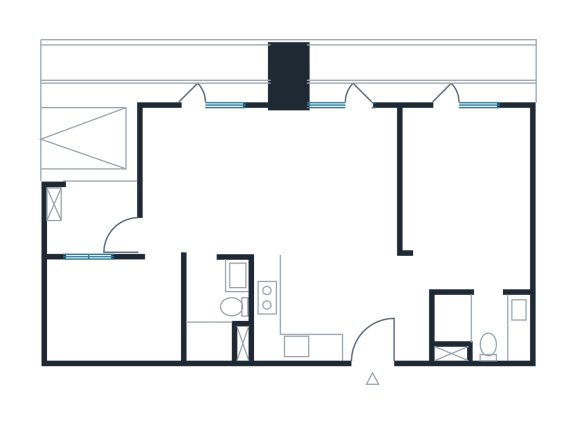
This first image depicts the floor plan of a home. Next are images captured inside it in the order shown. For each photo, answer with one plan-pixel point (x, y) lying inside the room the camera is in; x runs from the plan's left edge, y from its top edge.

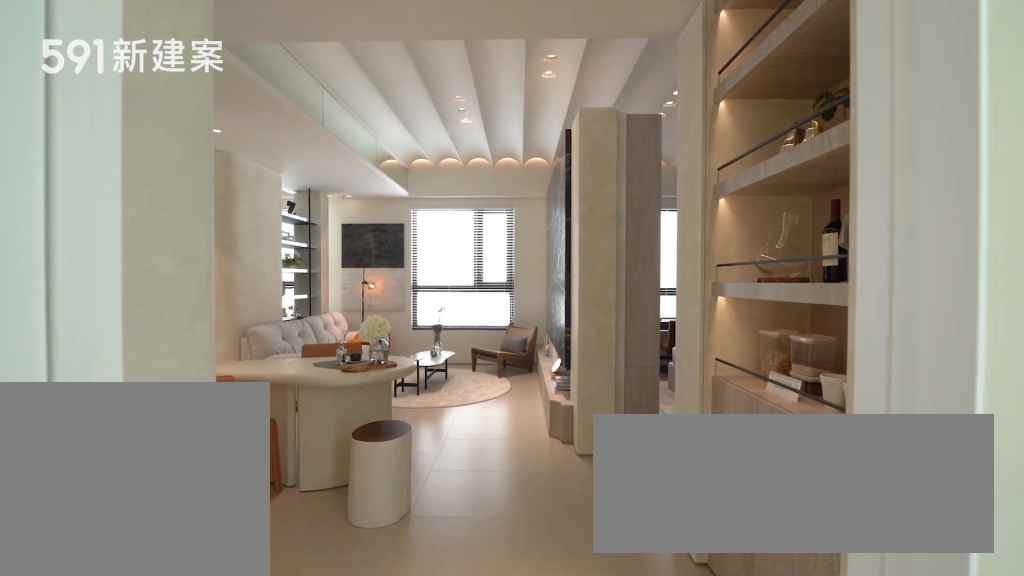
(370, 329)
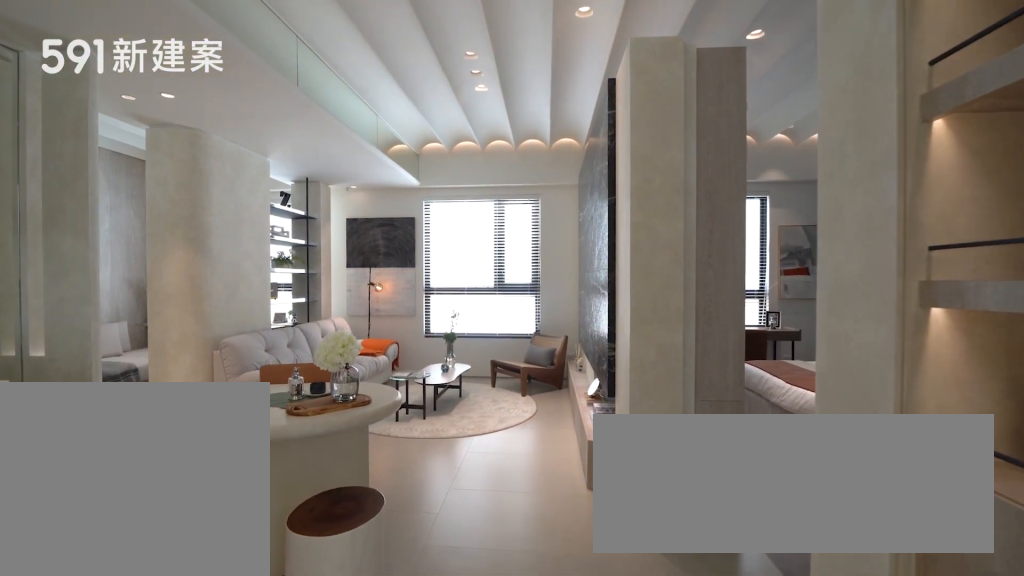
(370, 329)
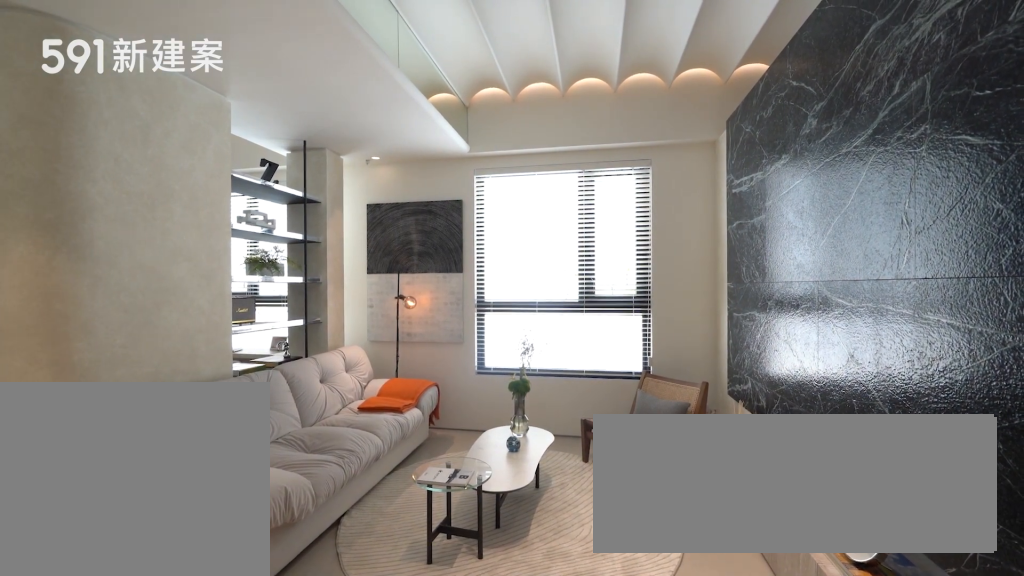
(327, 175)
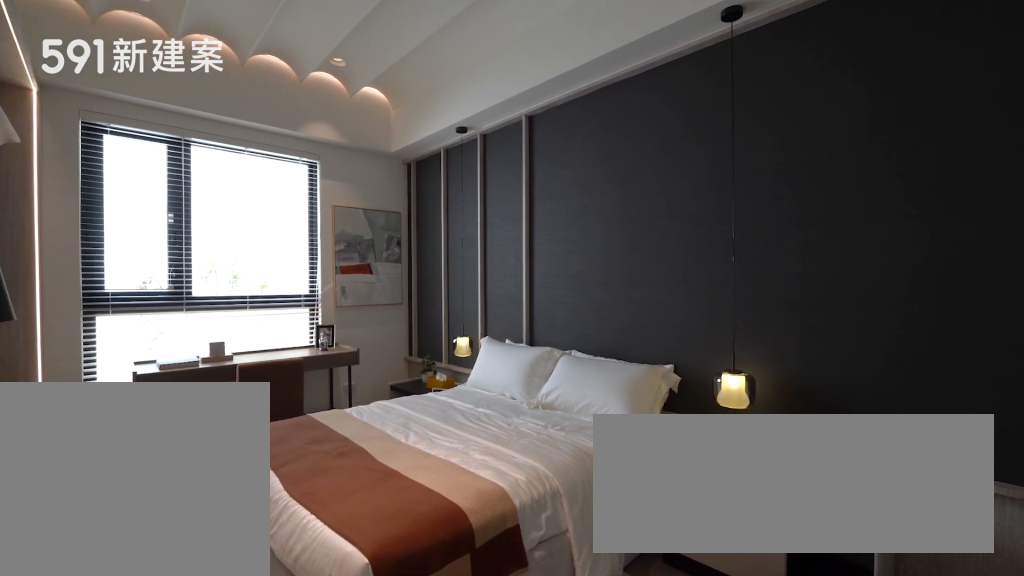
(468, 196)
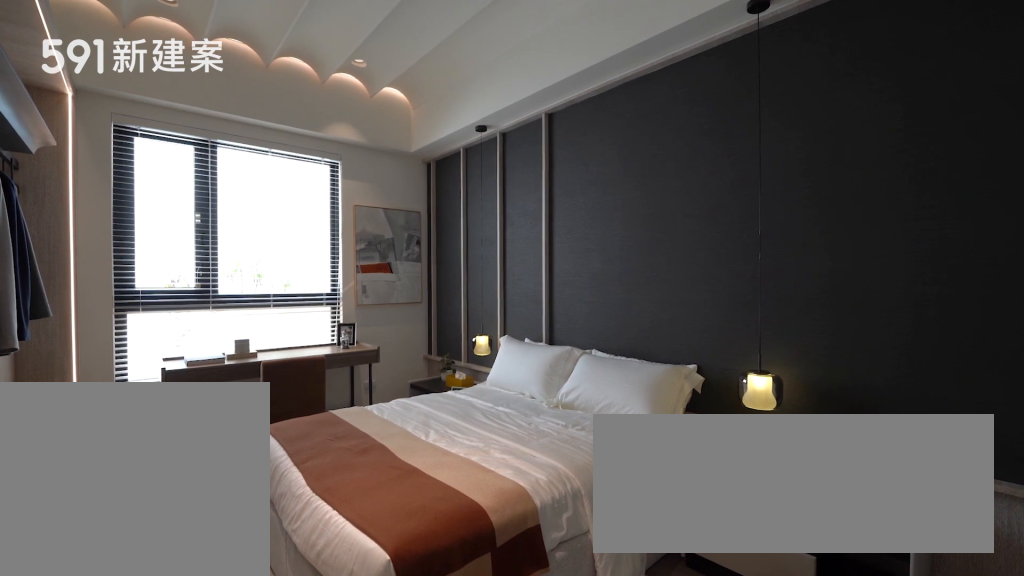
(468, 196)
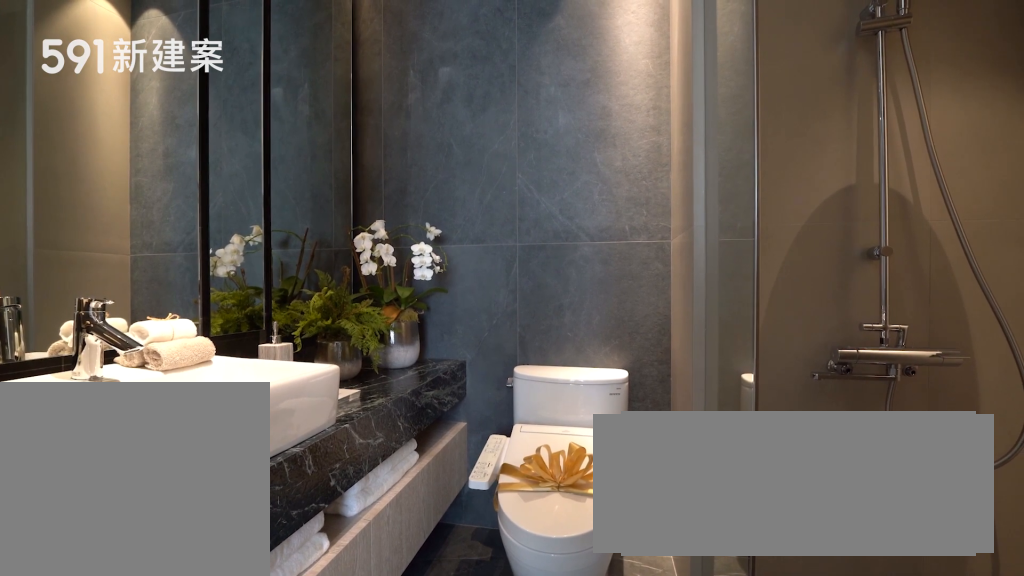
(484, 324)
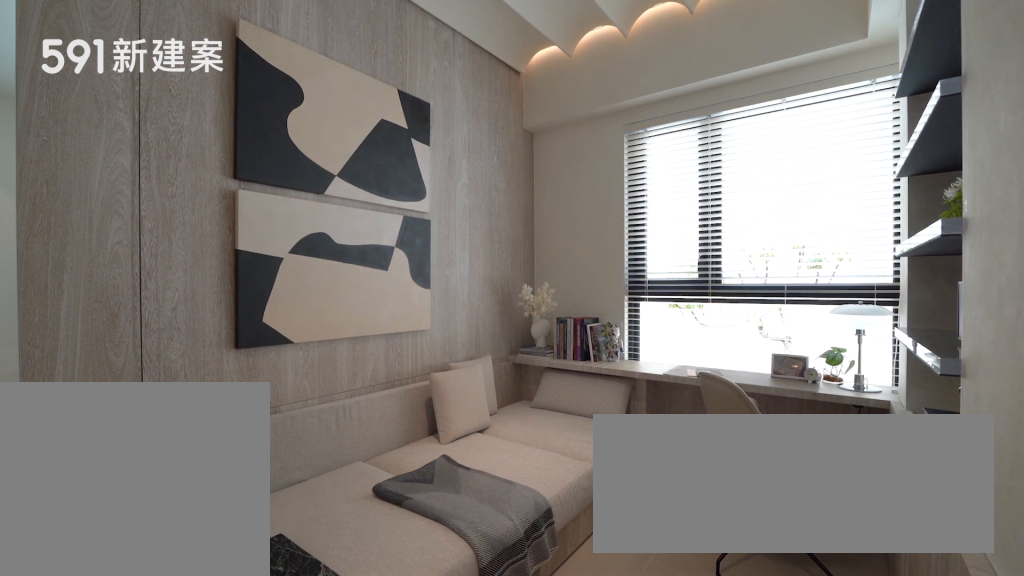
(199, 167)
